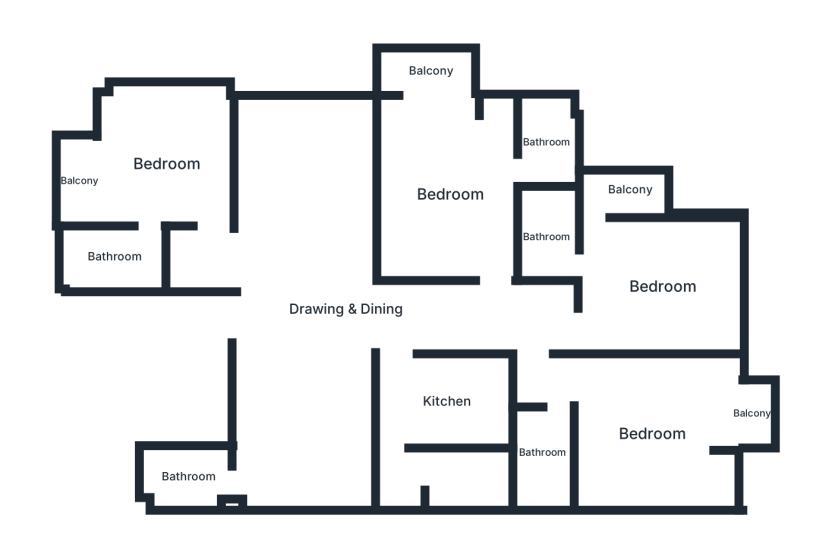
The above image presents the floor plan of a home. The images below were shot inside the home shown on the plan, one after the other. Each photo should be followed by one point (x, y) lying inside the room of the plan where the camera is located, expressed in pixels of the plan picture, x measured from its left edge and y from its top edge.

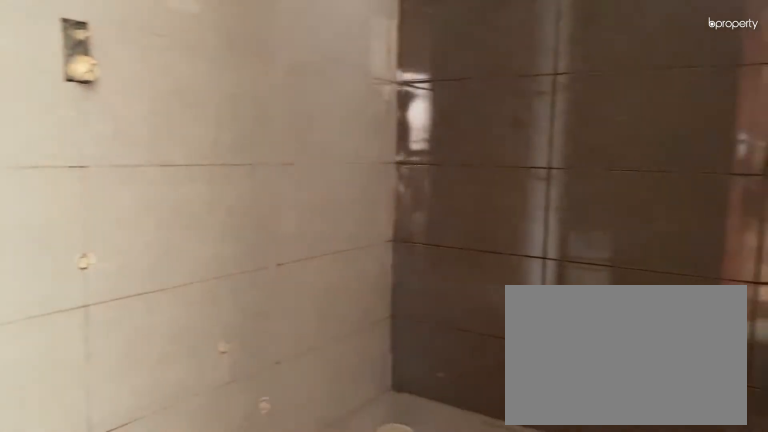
(547, 237)
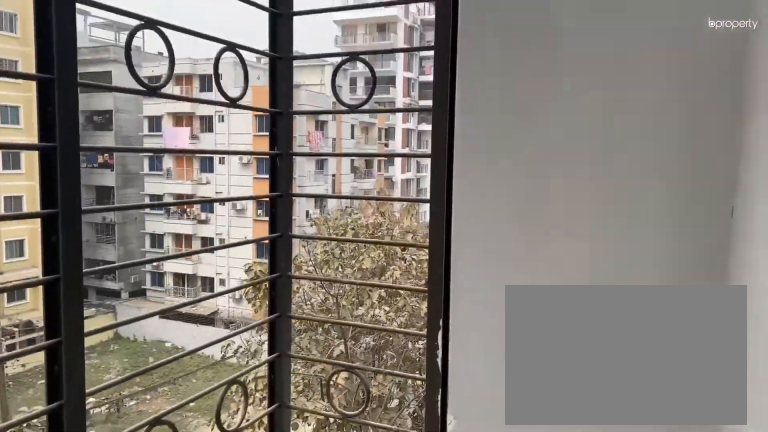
(631, 191)
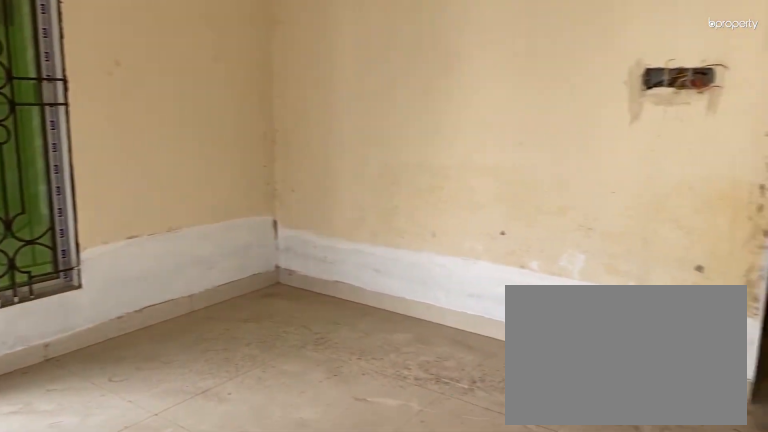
(652, 433)
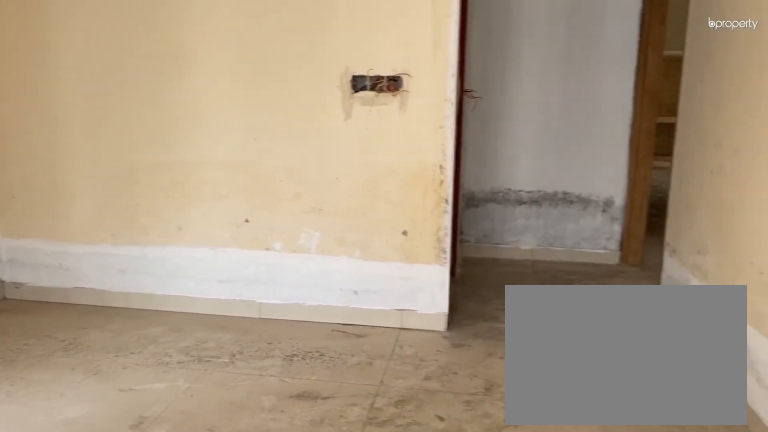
(652, 433)
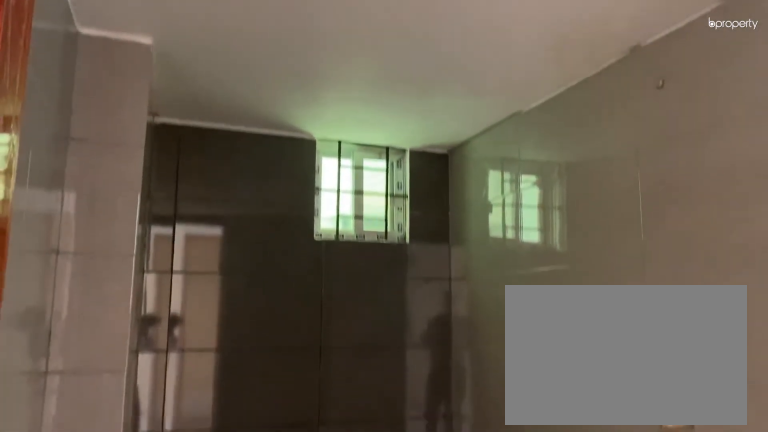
(542, 451)
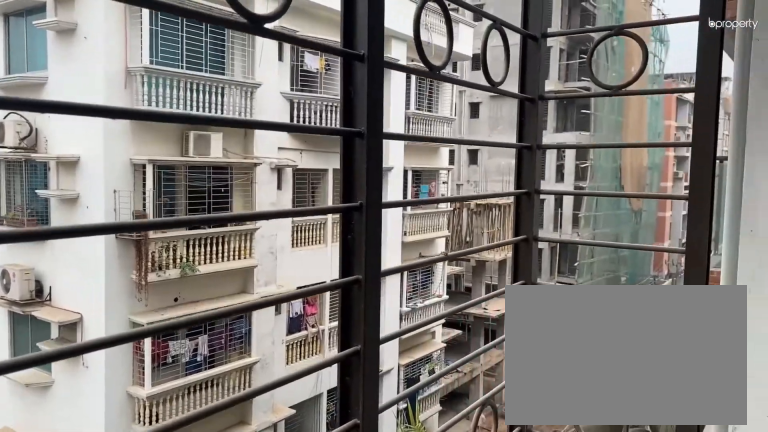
(752, 414)
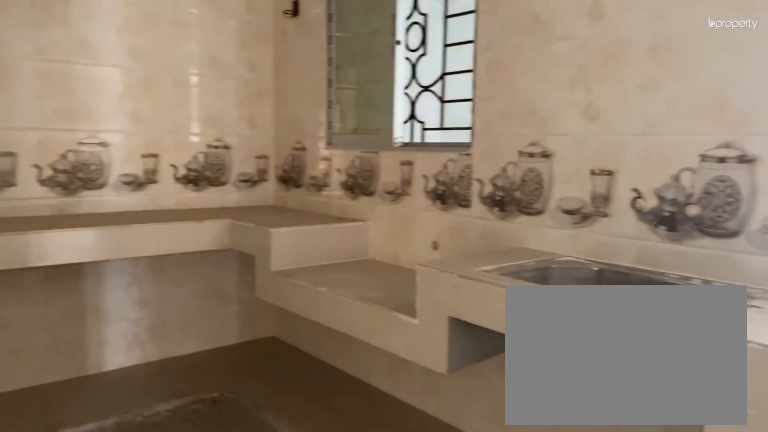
(448, 401)
